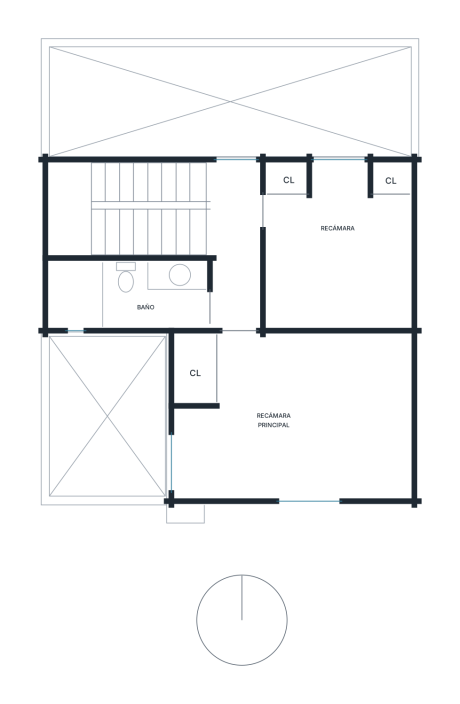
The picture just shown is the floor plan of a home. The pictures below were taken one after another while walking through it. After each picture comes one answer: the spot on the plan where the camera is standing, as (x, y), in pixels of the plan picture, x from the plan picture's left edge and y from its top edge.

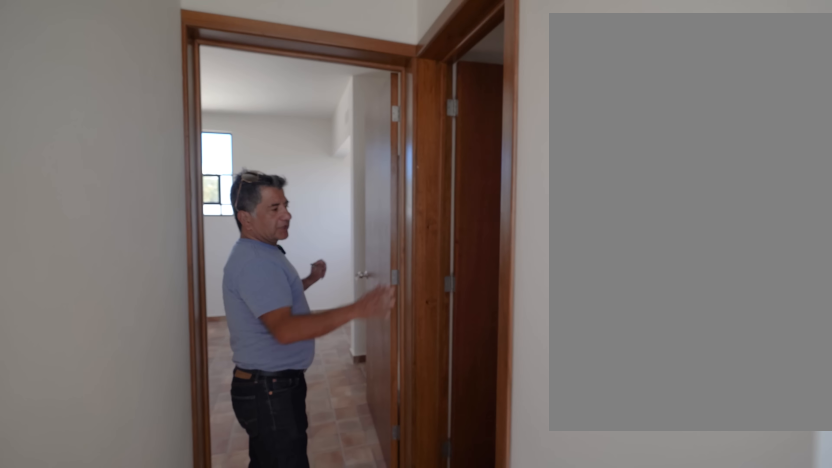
(276, 214)
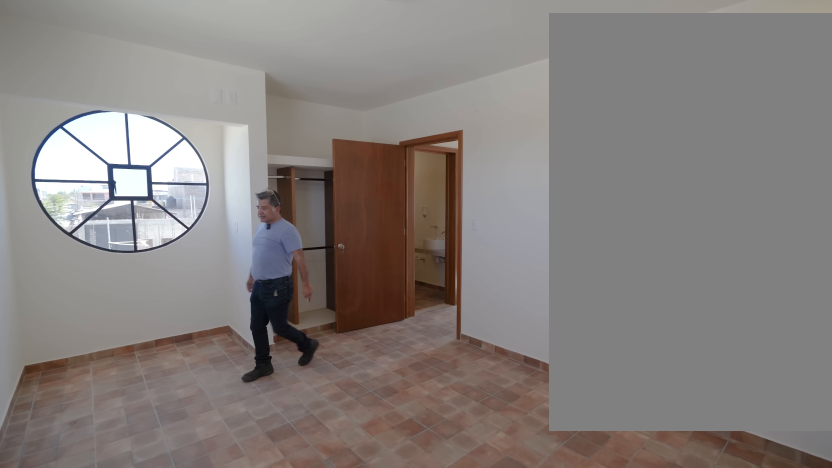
(326, 427)
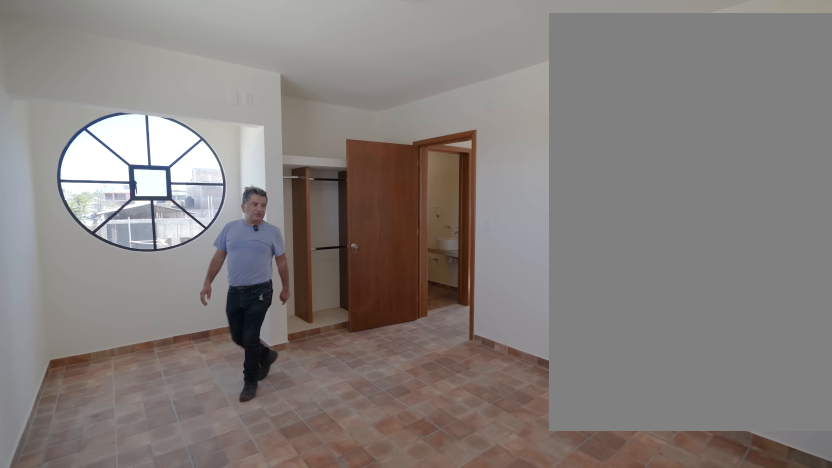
(326, 427)
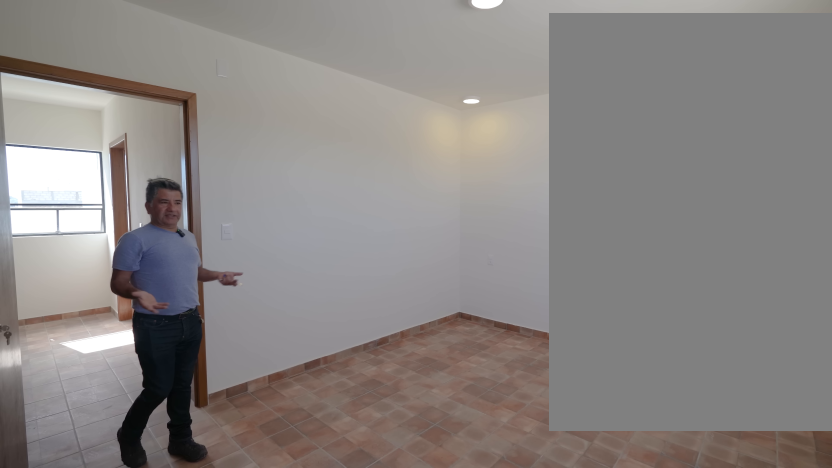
(241, 409)
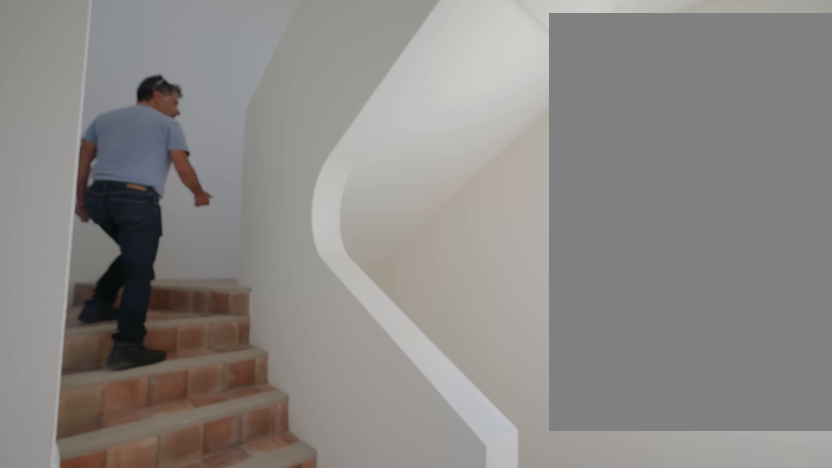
(237, 241)
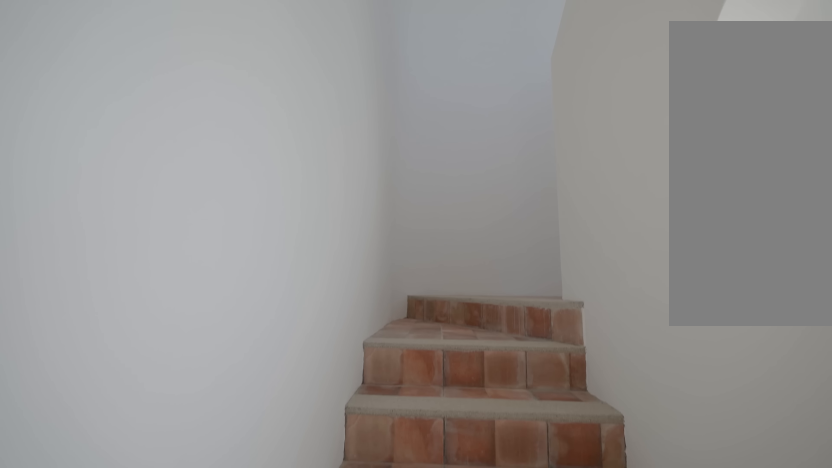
(183, 230)
